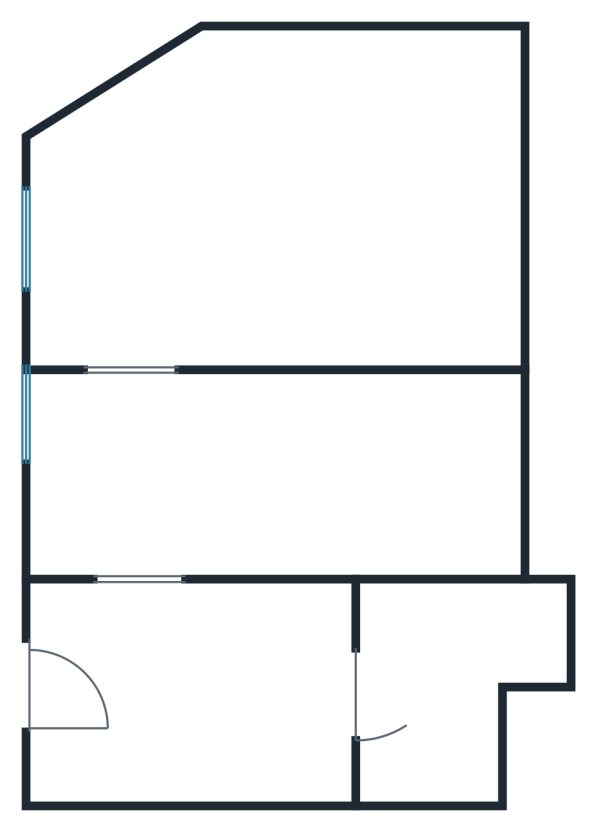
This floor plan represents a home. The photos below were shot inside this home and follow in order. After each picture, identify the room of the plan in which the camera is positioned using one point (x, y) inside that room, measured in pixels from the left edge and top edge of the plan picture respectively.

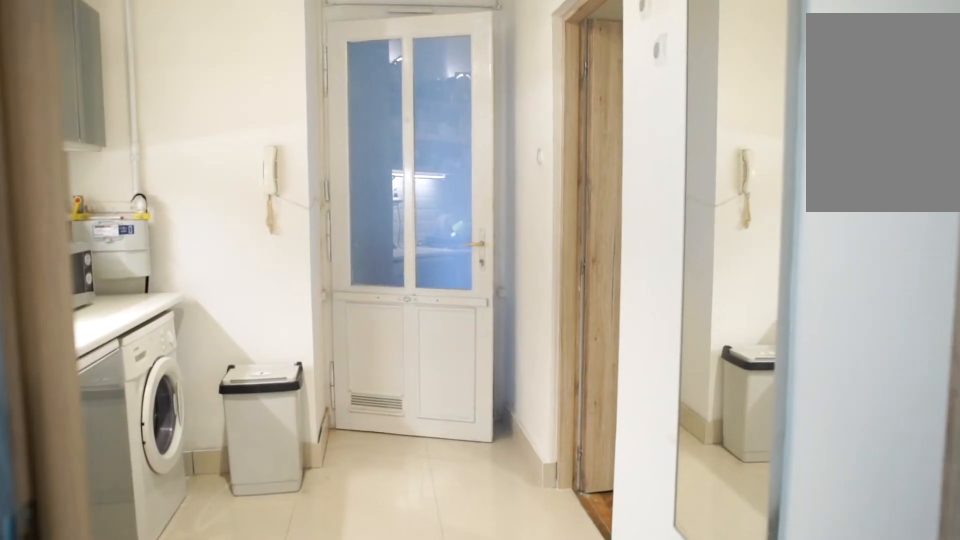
(219, 689)
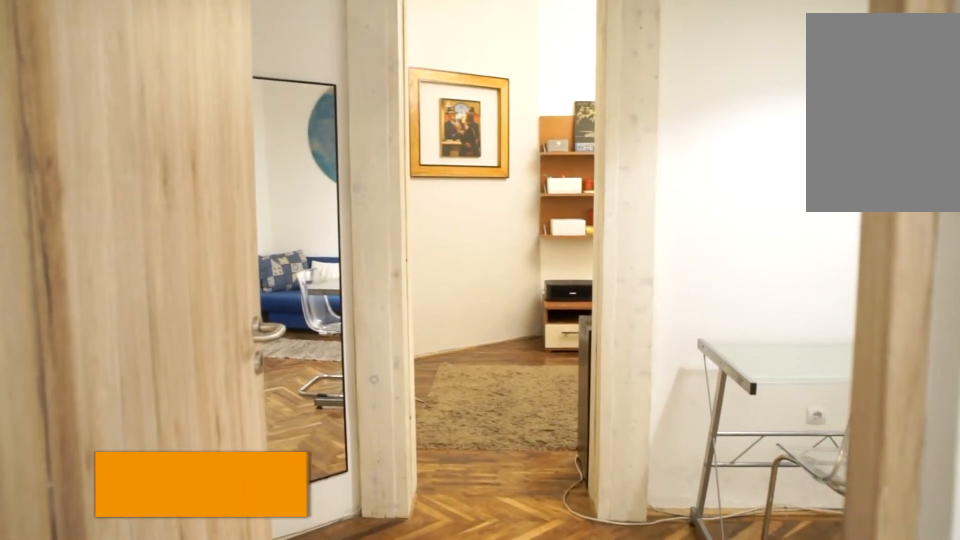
(269, 475)
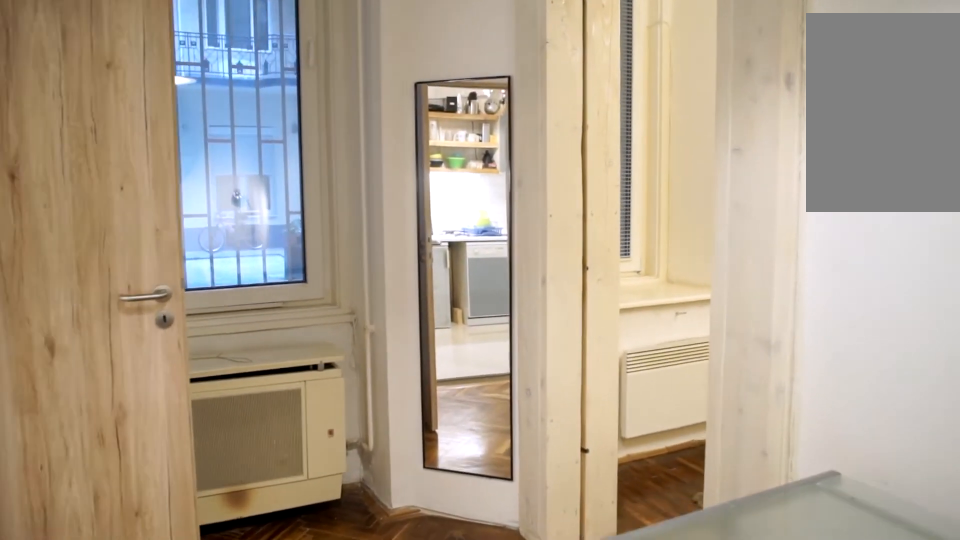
(268, 475)
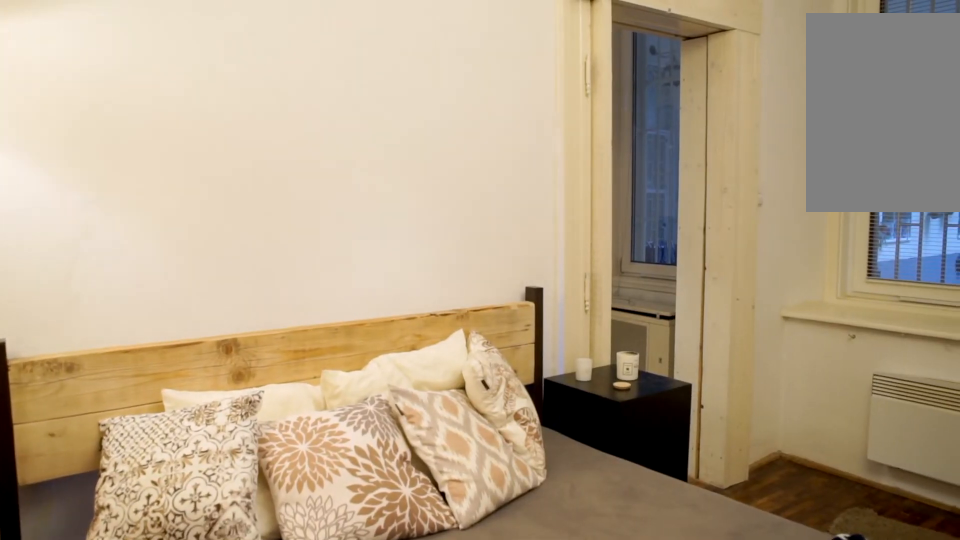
(242, 216)
